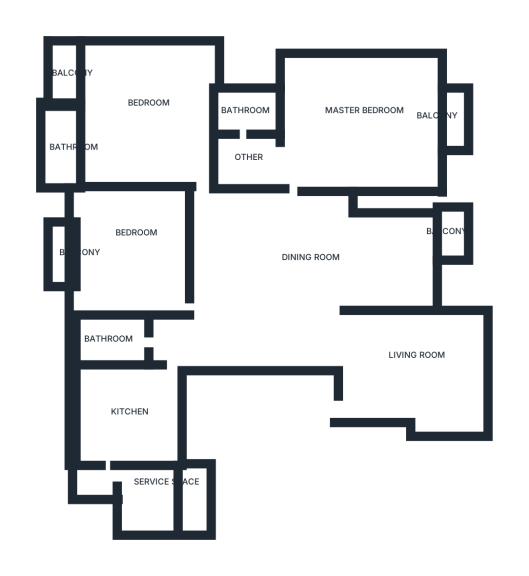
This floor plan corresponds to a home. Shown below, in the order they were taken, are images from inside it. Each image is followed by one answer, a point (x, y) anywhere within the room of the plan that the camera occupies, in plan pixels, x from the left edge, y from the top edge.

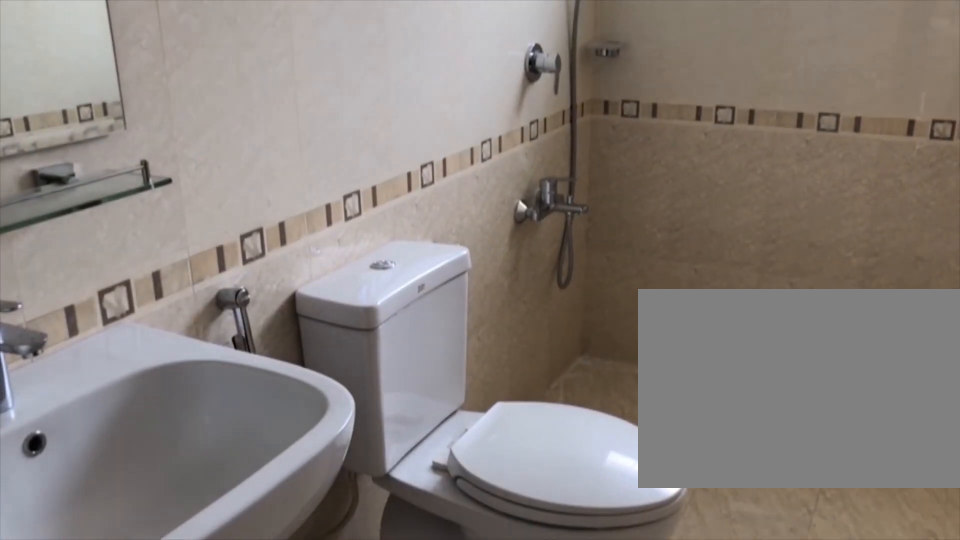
(116, 334)
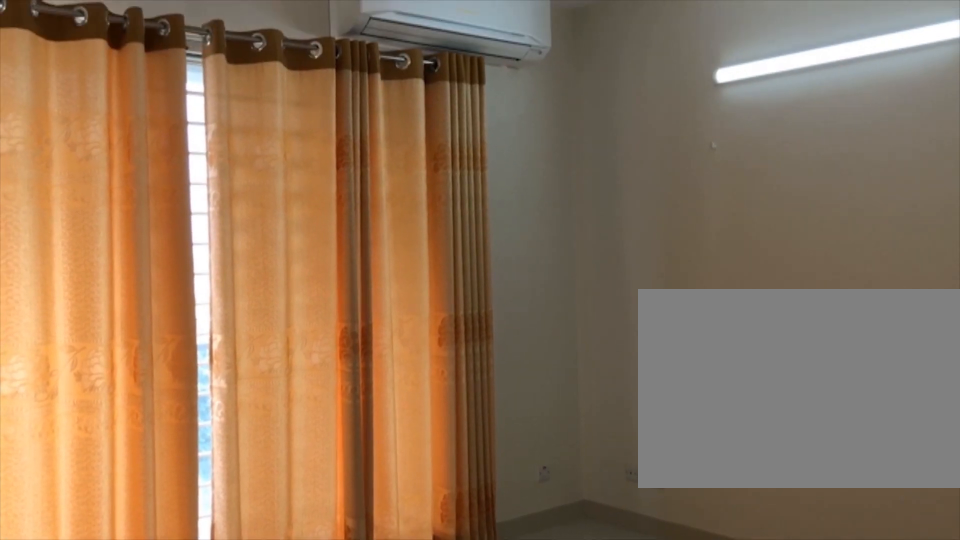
(139, 260)
